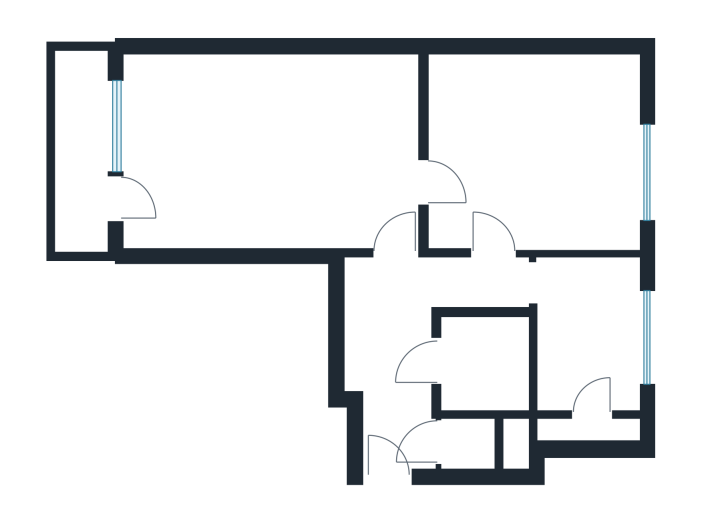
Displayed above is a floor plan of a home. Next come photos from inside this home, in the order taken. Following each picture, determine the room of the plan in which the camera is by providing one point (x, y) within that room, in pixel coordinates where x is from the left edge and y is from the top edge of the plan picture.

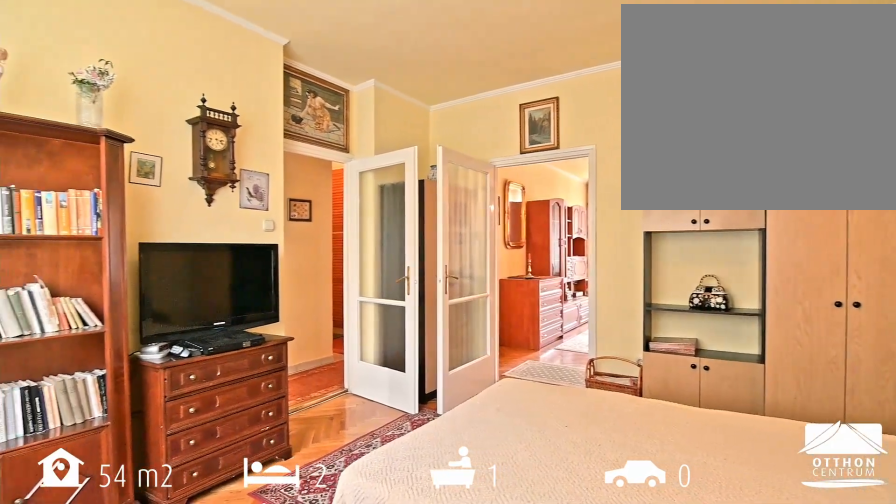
(540, 151)
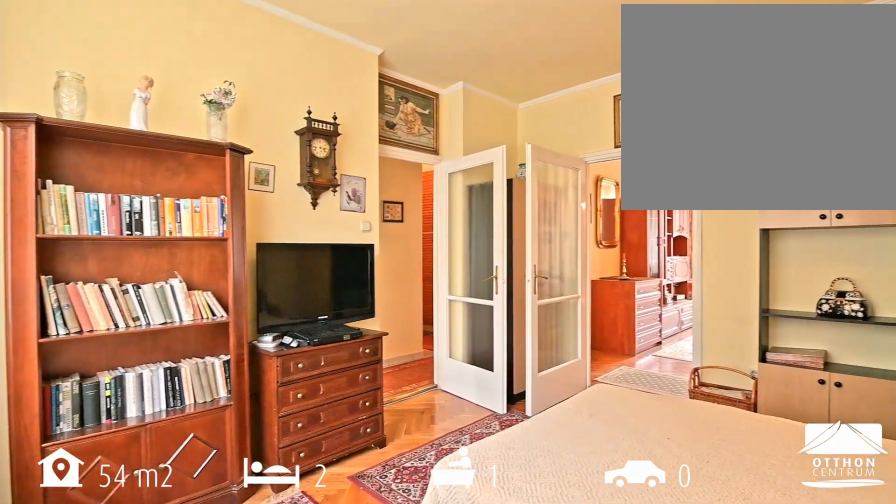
(540, 151)
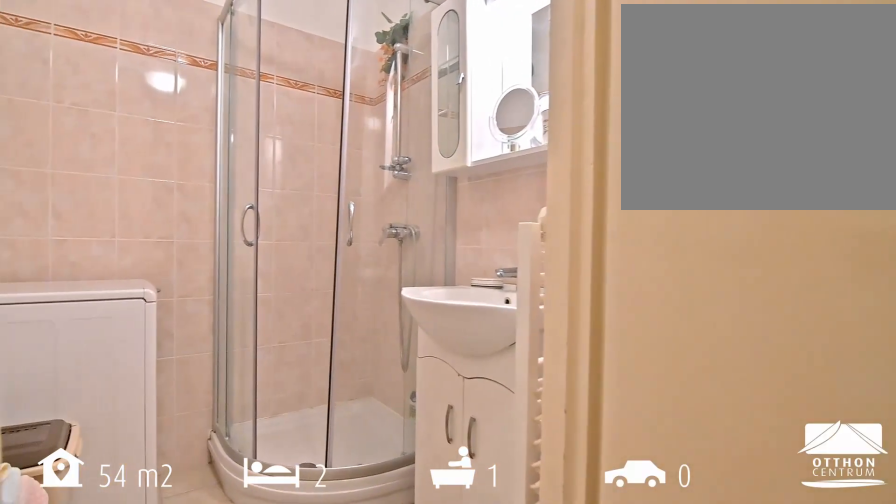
(487, 363)
